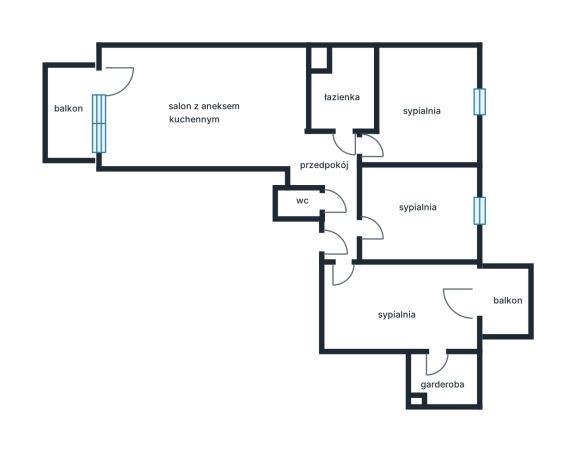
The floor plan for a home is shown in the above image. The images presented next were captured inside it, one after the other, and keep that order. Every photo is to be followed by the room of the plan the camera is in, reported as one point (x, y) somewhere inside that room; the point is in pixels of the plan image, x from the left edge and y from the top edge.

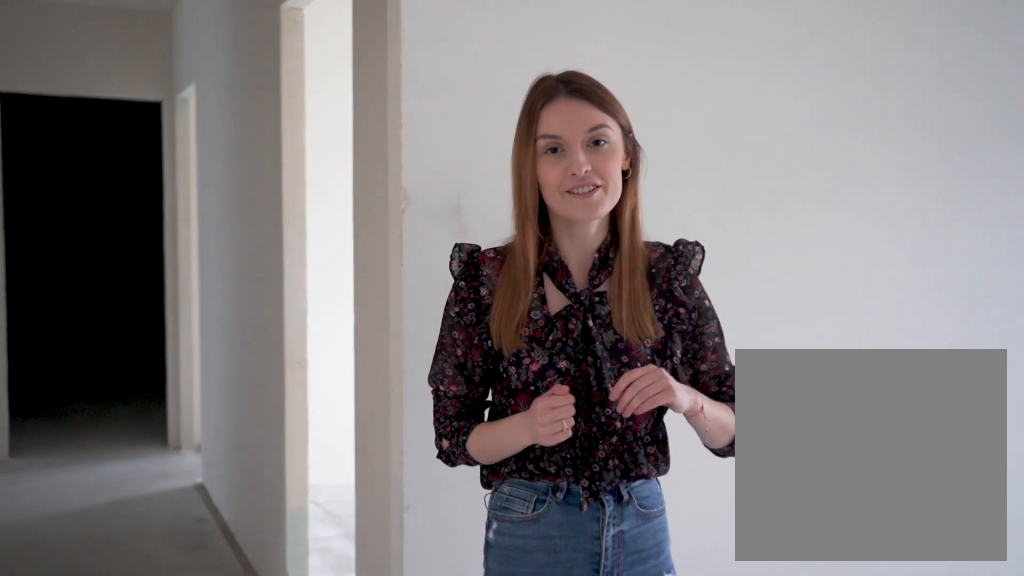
(397, 310)
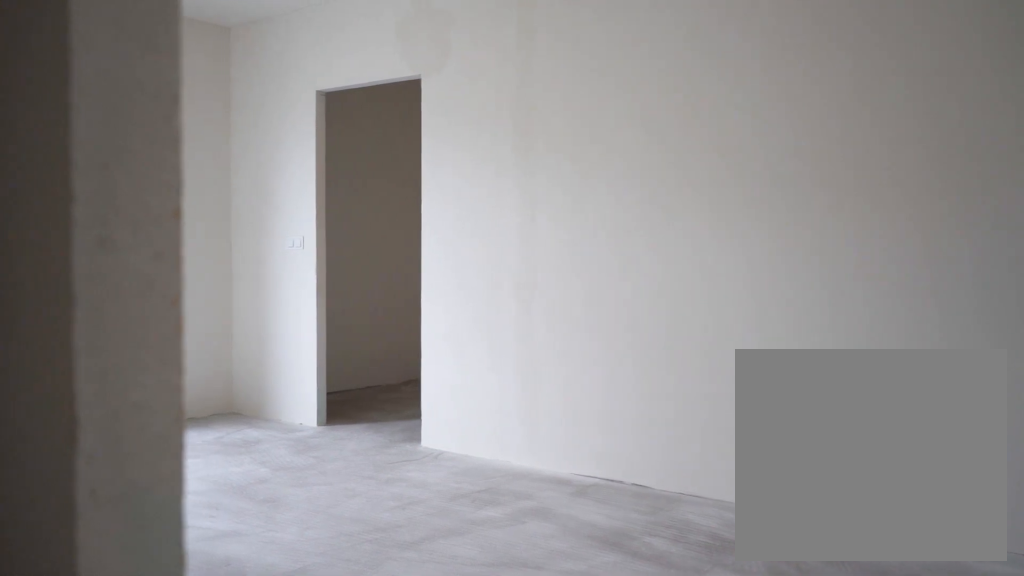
(397, 310)
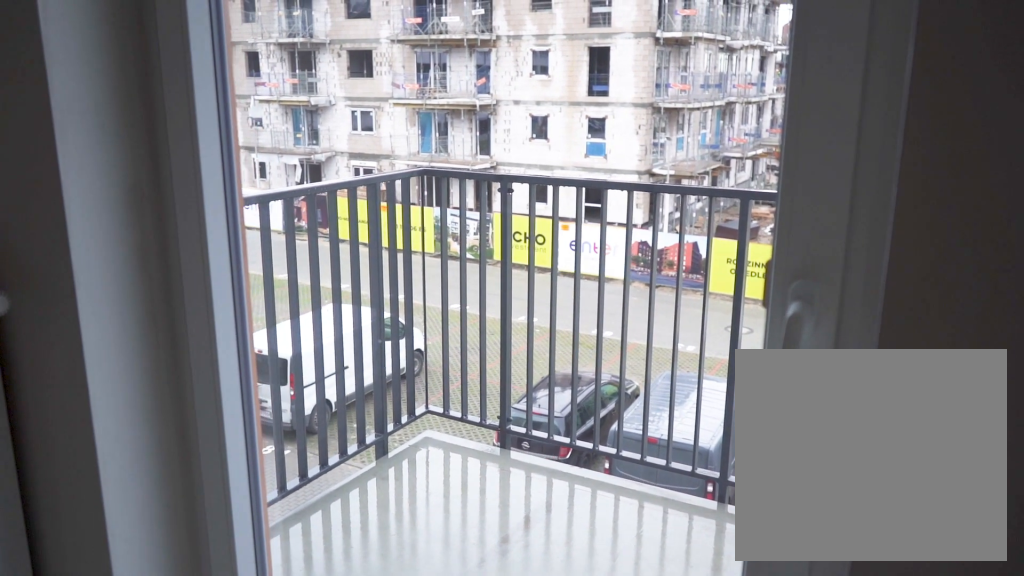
(505, 301)
